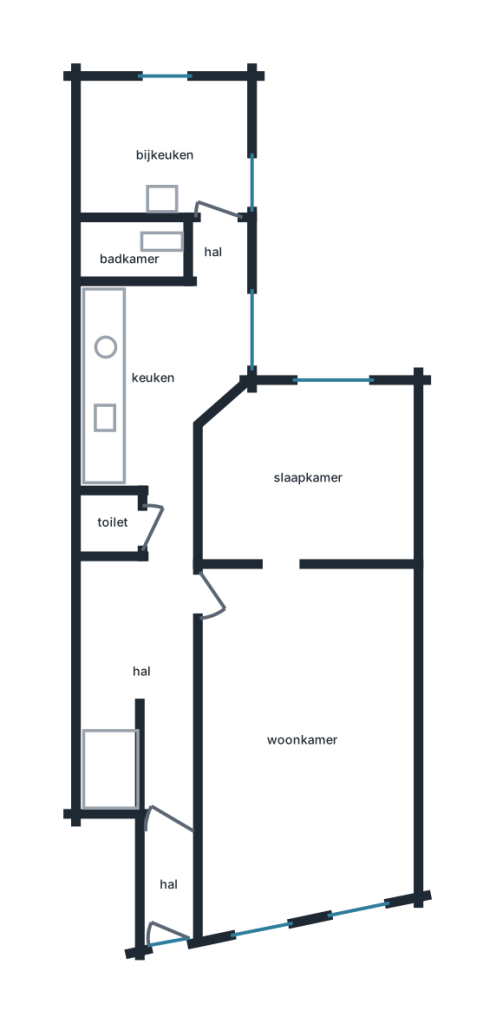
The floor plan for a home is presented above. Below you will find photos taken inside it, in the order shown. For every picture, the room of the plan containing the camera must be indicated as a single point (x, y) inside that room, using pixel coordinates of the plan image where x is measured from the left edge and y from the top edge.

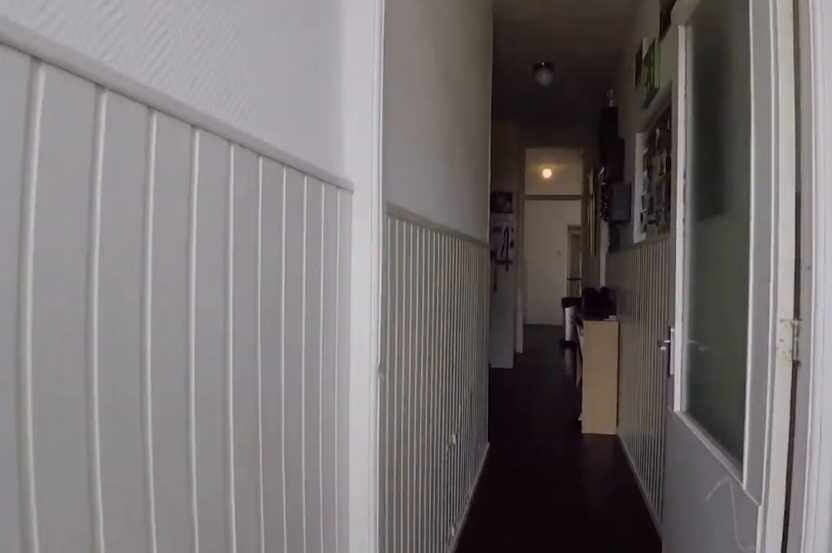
(153, 692)
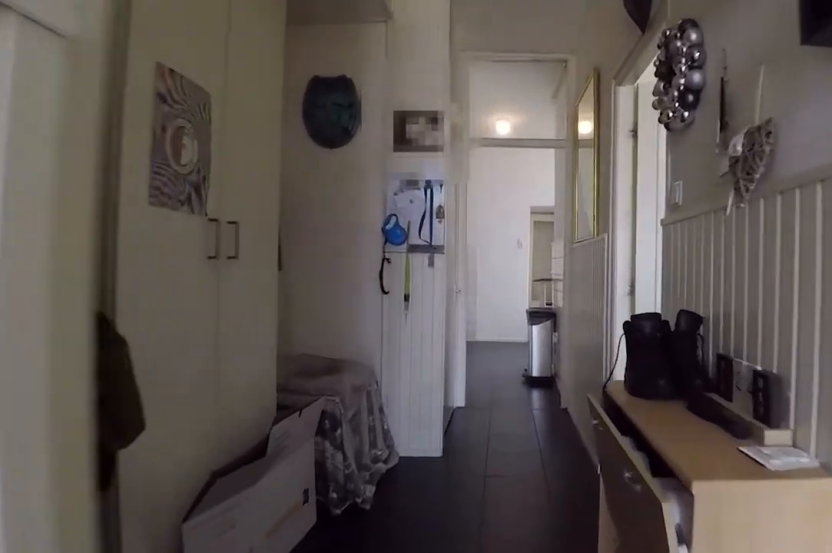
(153, 692)
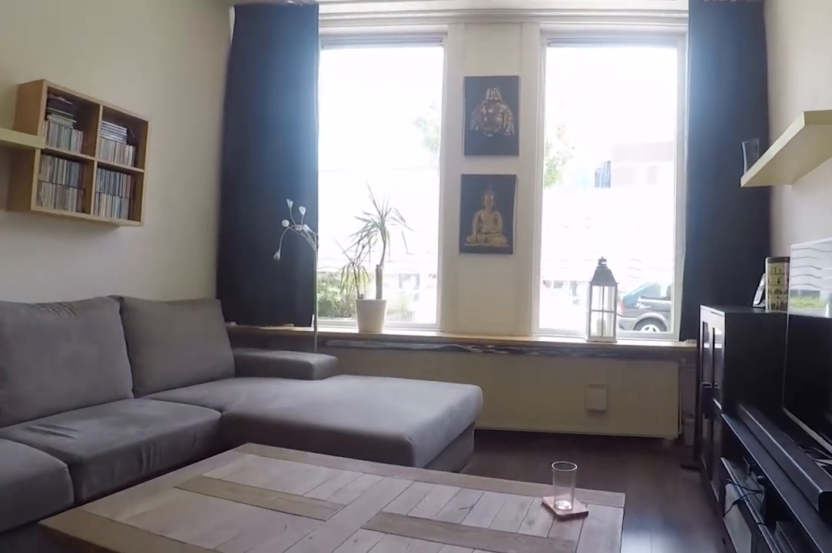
(410, 730)
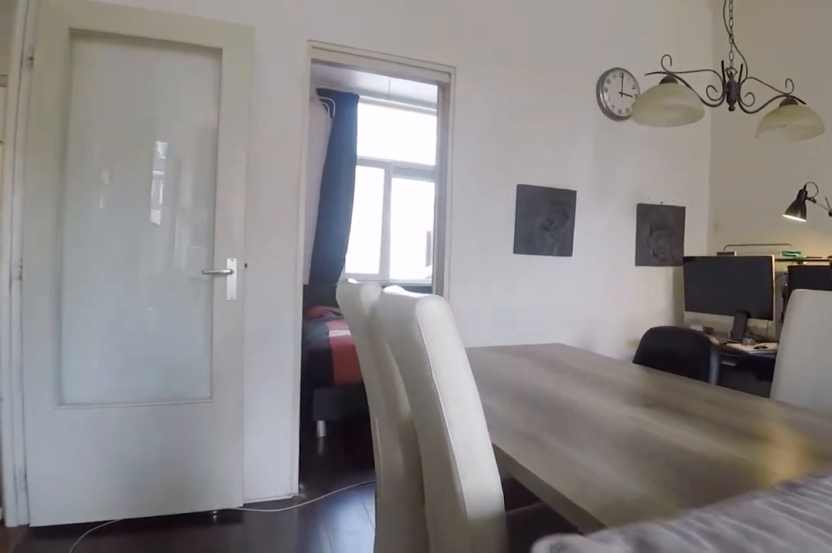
(410, 730)
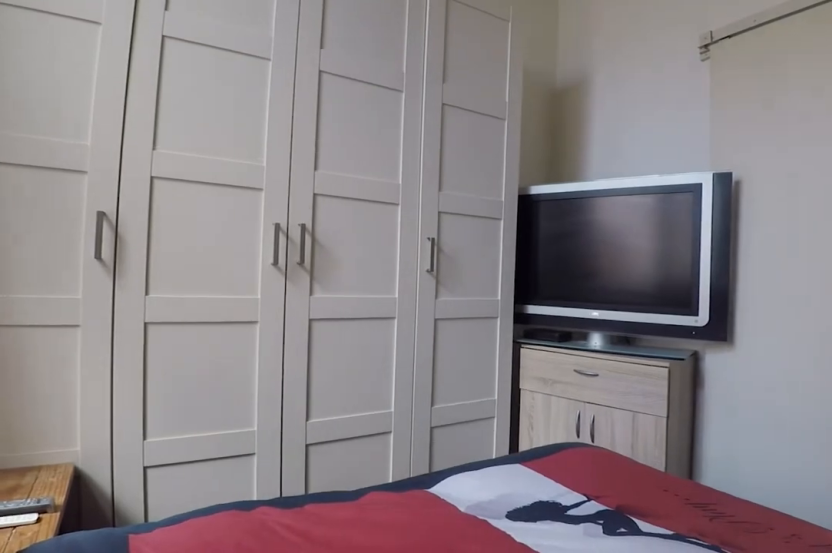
(310, 476)
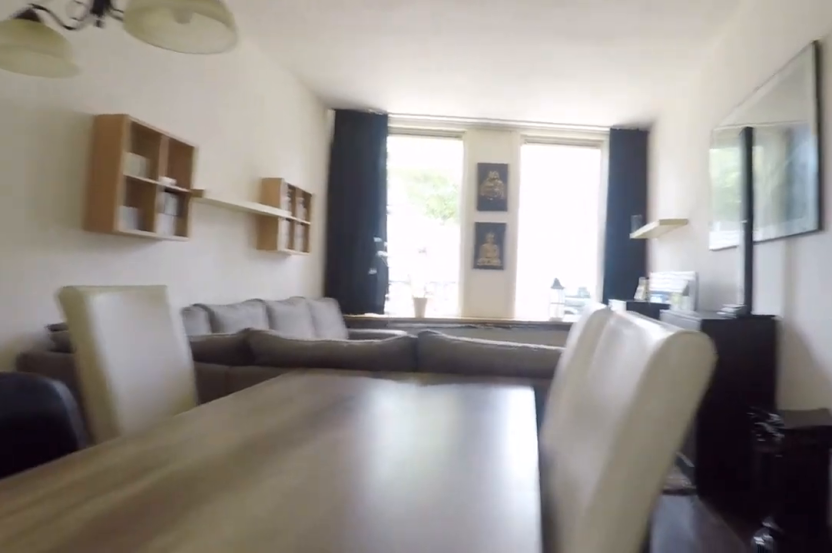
(410, 741)
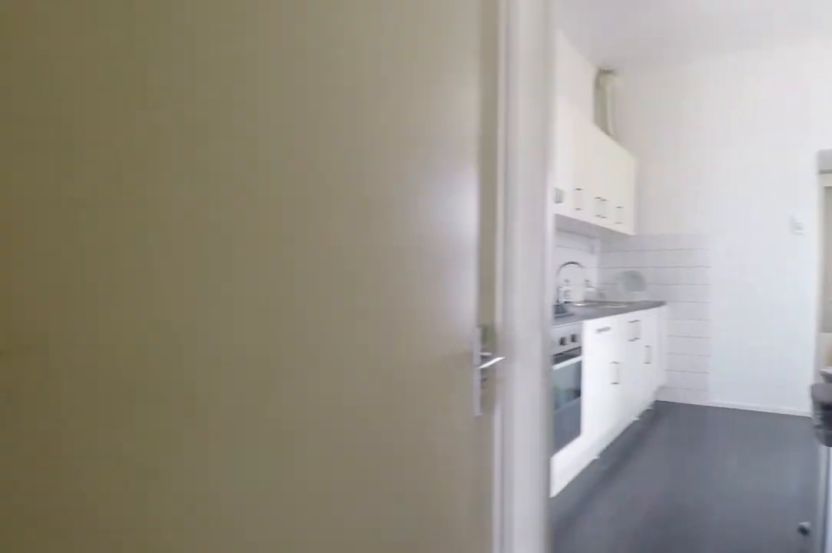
(153, 693)
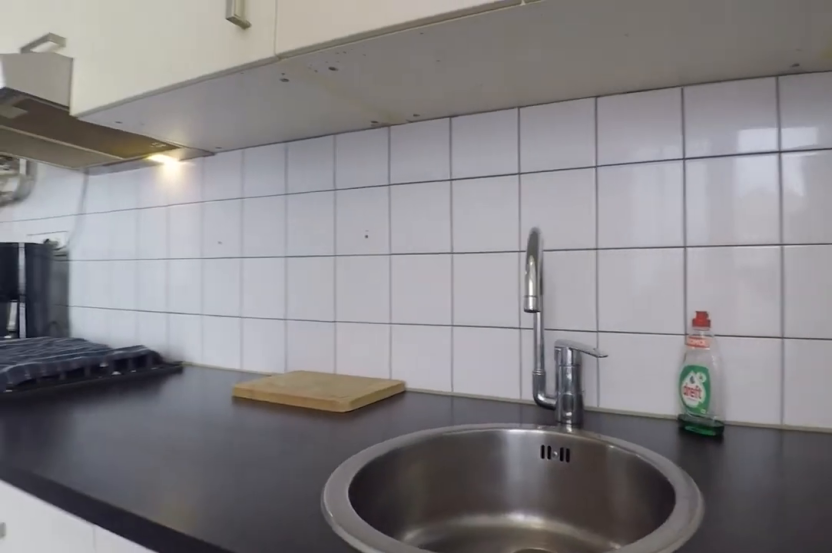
(156, 376)
